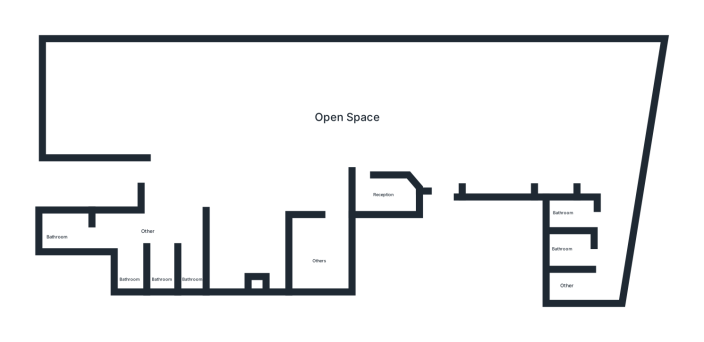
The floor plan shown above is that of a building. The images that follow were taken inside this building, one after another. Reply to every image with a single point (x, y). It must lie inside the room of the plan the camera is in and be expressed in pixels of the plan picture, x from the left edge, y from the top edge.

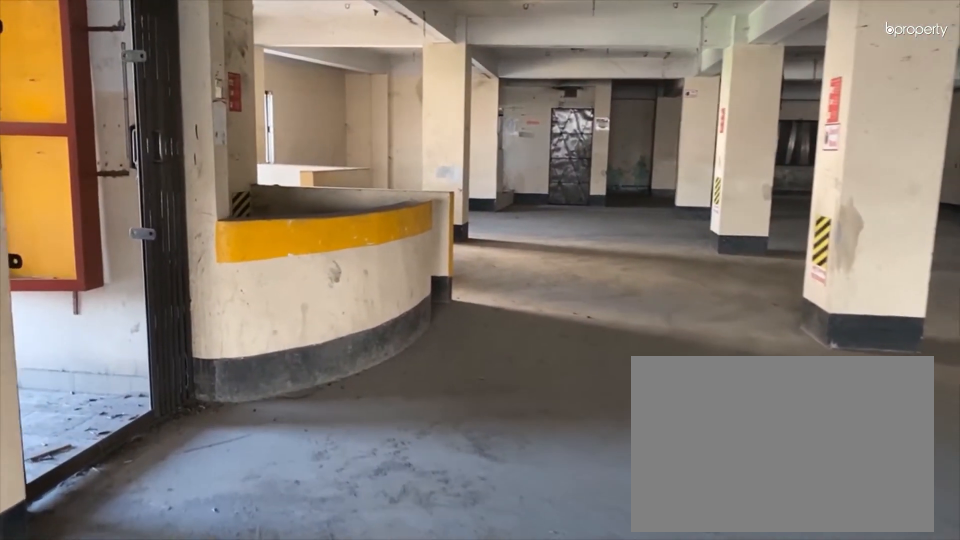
(435, 141)
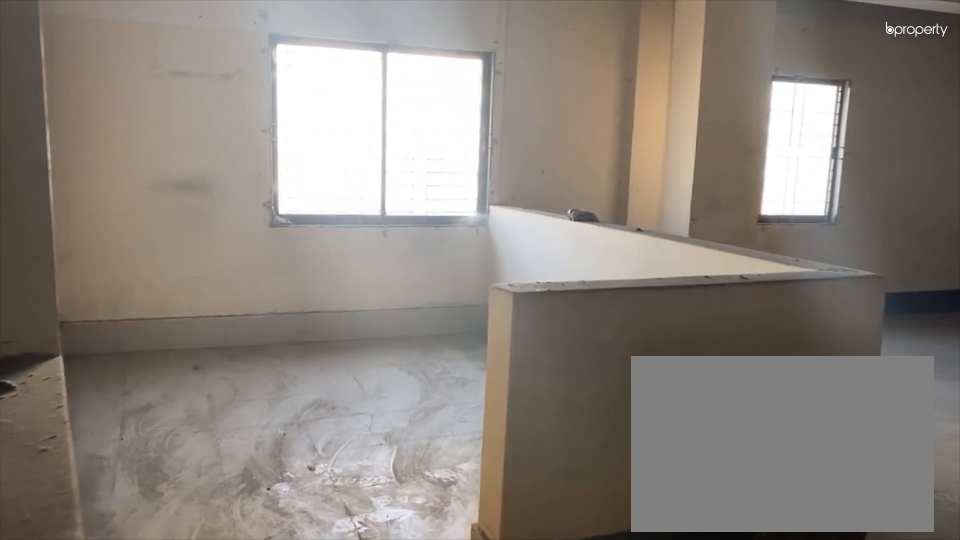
(307, 164)
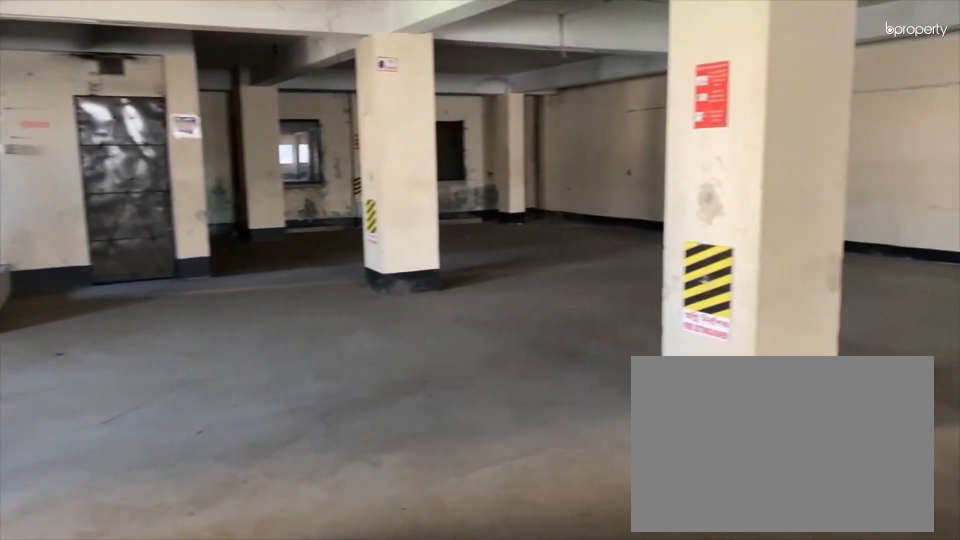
(229, 143)
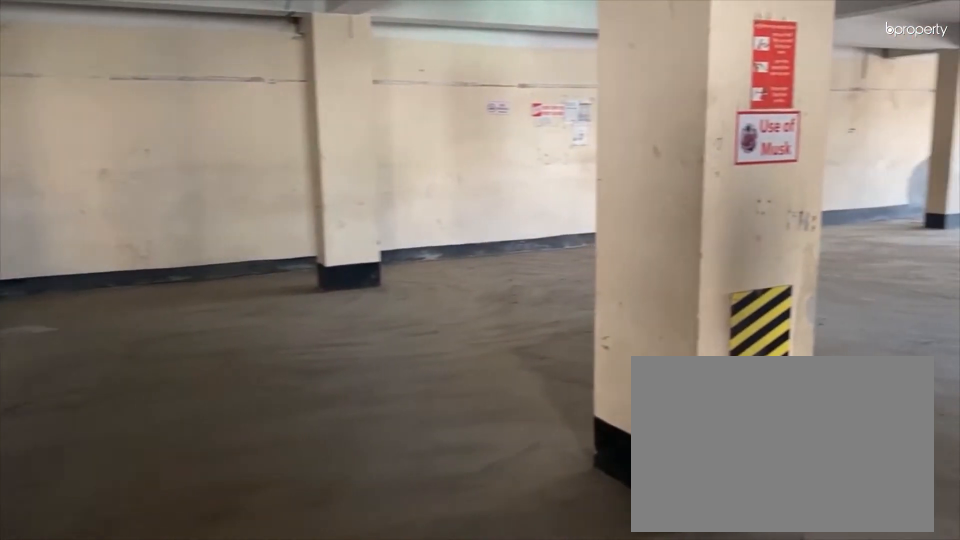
(229, 143)
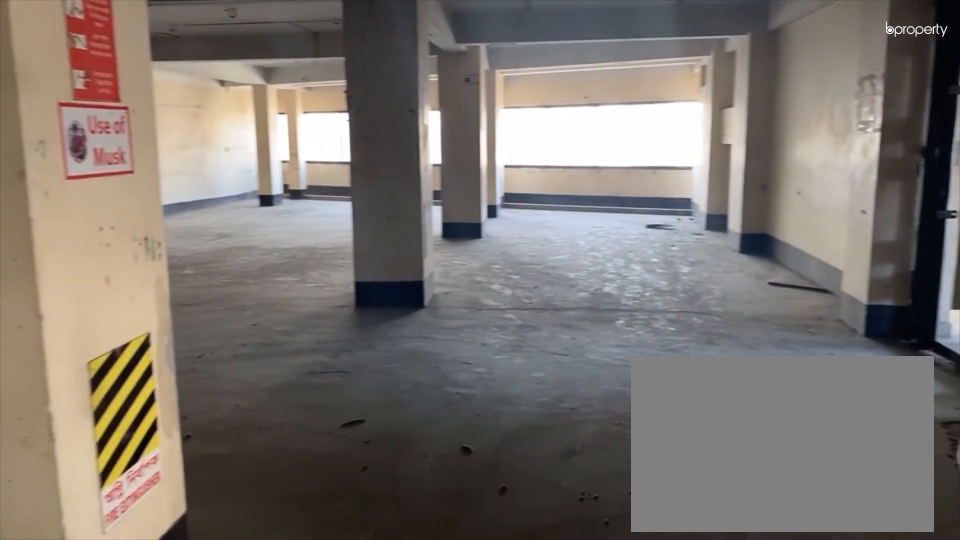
(307, 130)
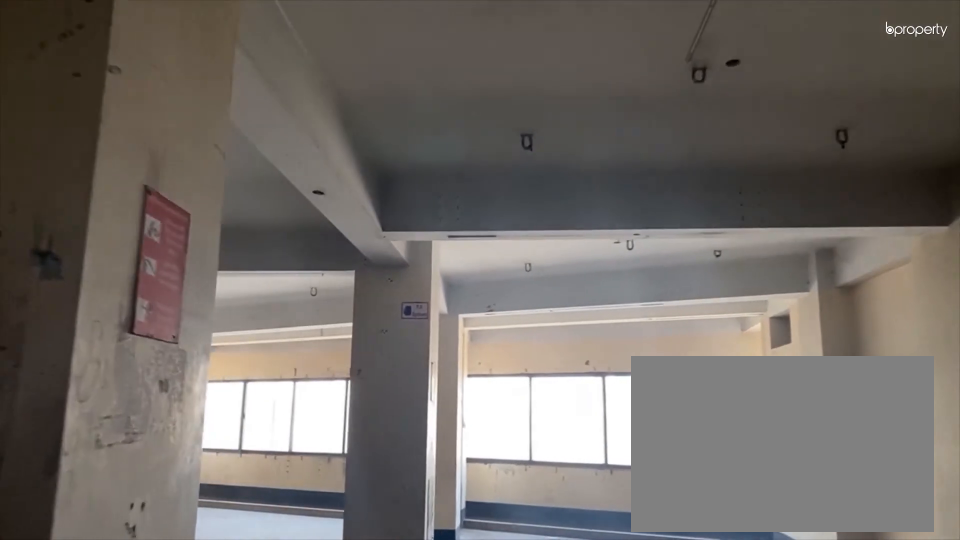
(531, 98)
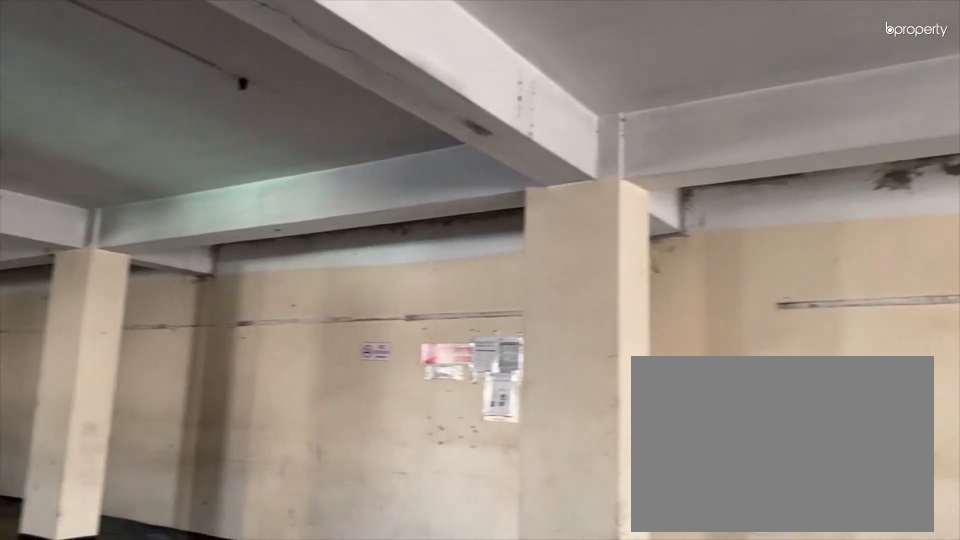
(531, 98)
